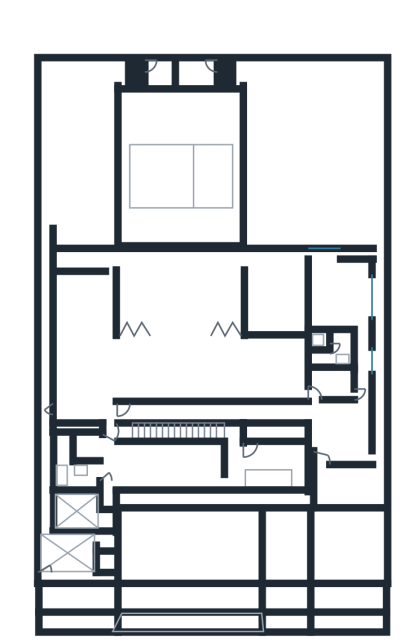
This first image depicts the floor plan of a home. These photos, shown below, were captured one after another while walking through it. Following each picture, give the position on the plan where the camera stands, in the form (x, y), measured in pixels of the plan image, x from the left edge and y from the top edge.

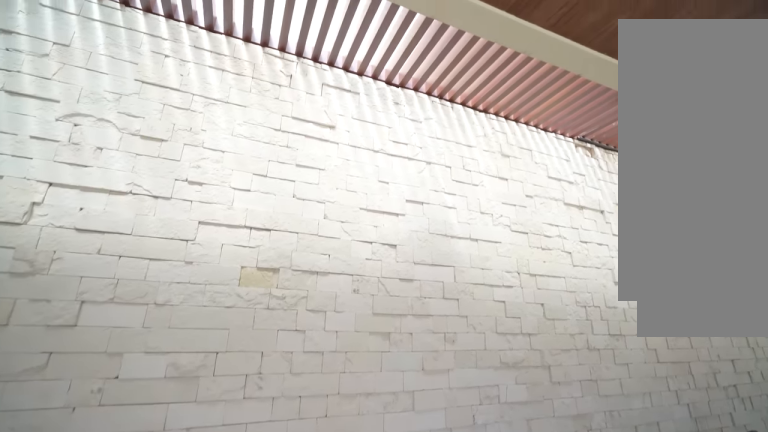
(160, 534)
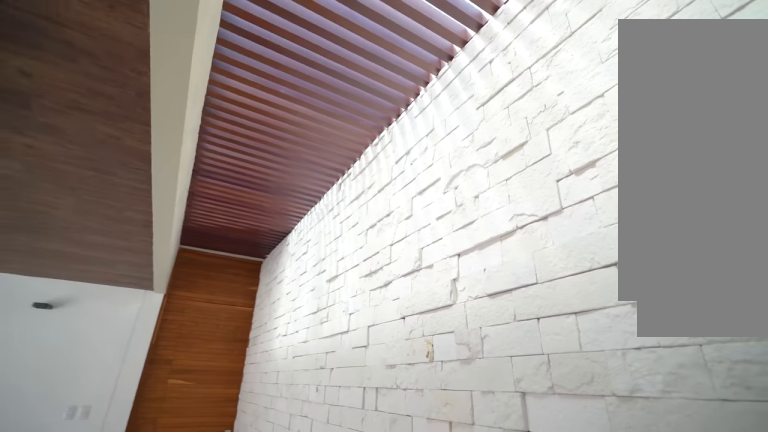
(166, 508)
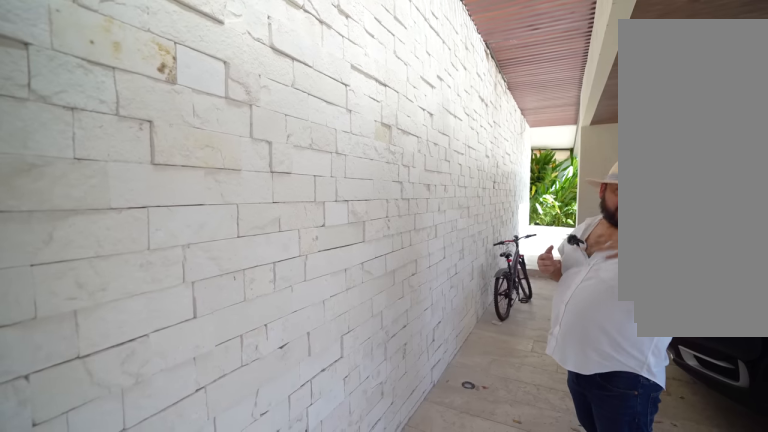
(156, 509)
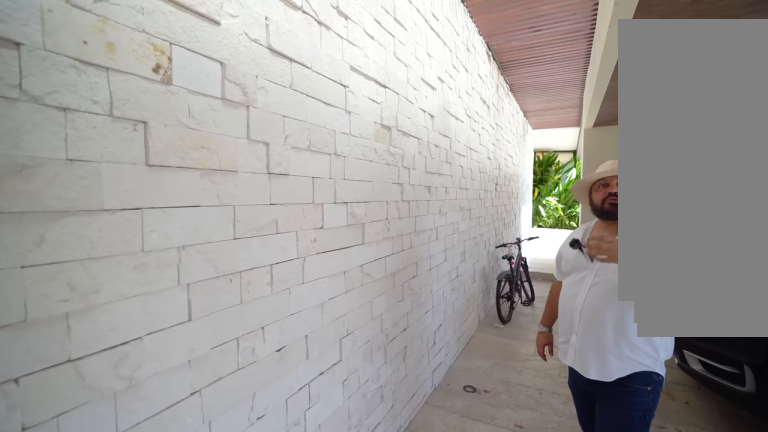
(156, 509)
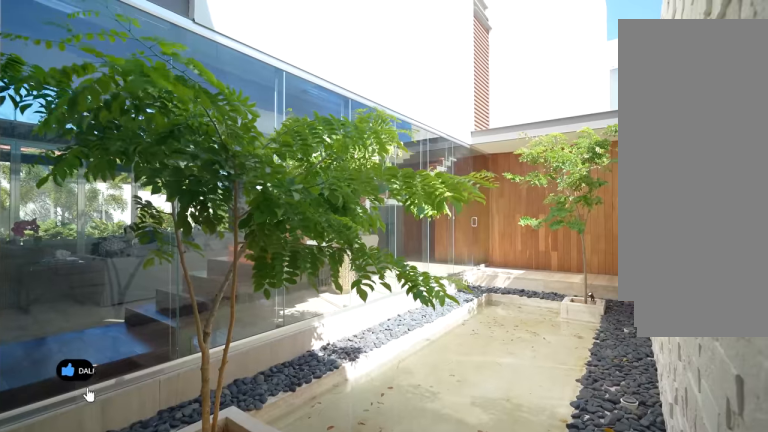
(123, 479)
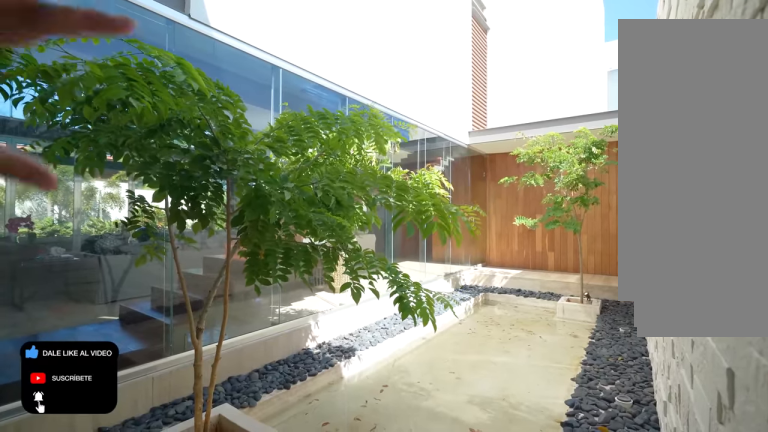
(123, 479)
